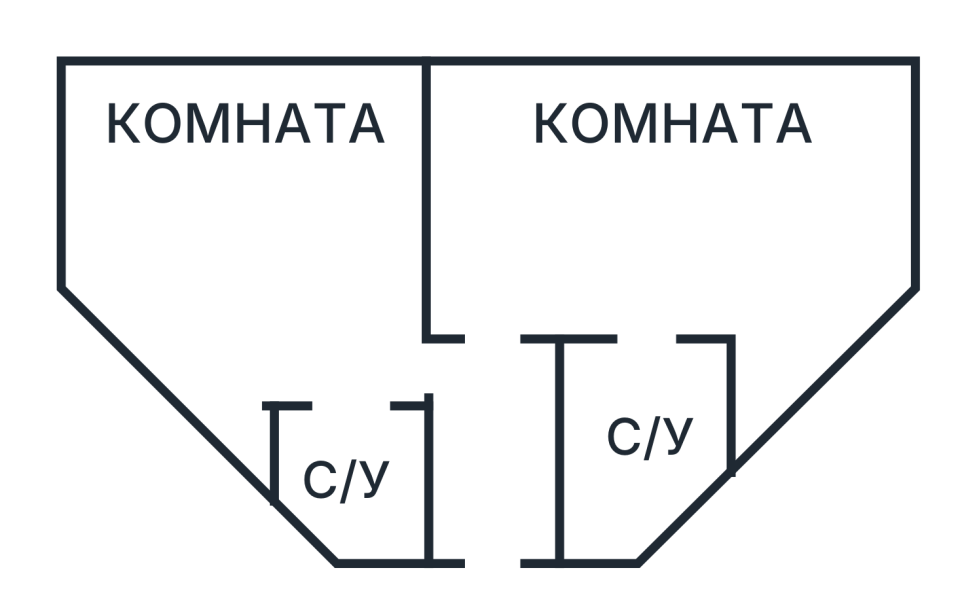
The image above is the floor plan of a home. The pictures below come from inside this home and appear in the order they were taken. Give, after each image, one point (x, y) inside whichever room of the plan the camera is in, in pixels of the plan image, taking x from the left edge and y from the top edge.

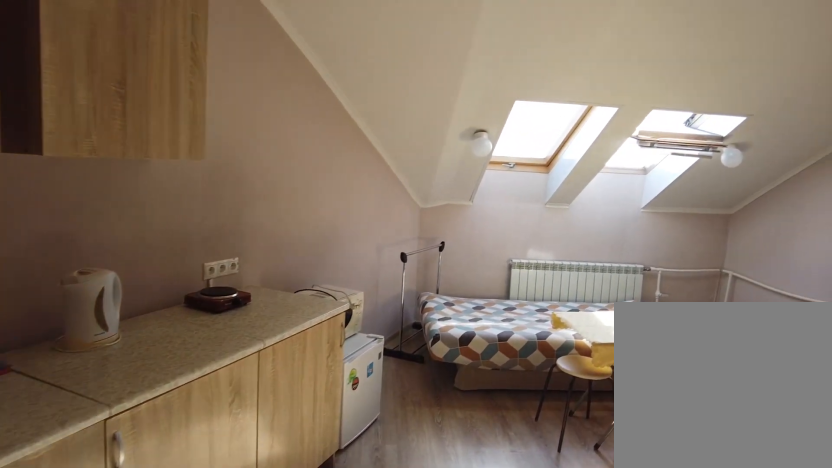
(323, 353)
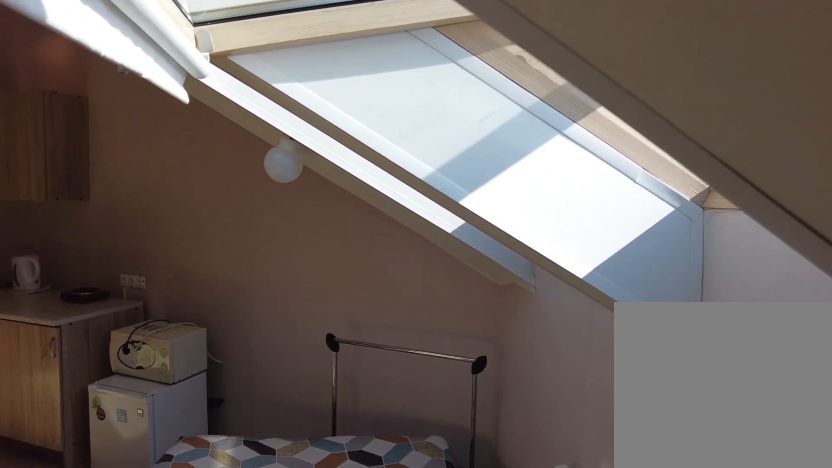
(355, 157)
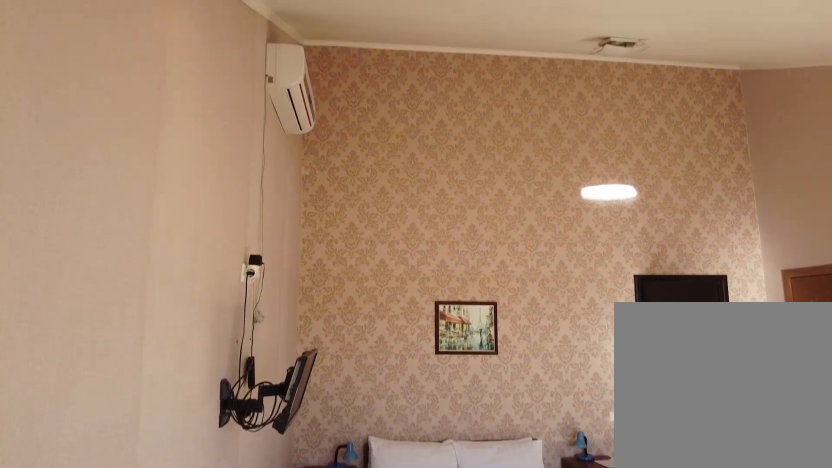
(355, 157)
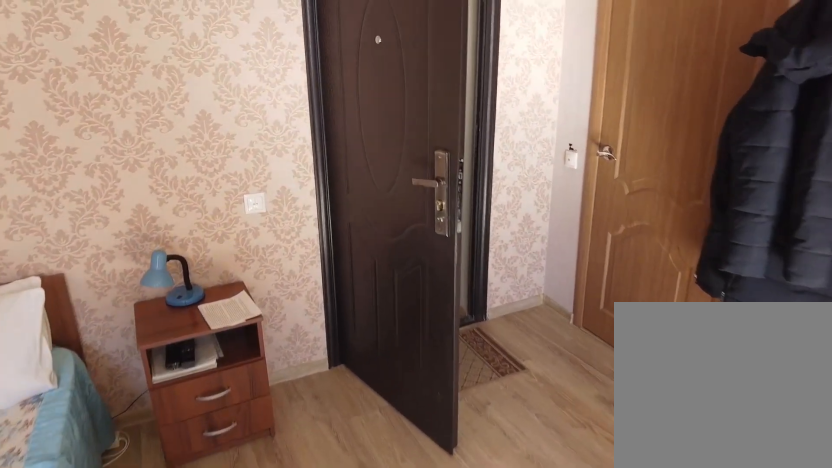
(380, 292)
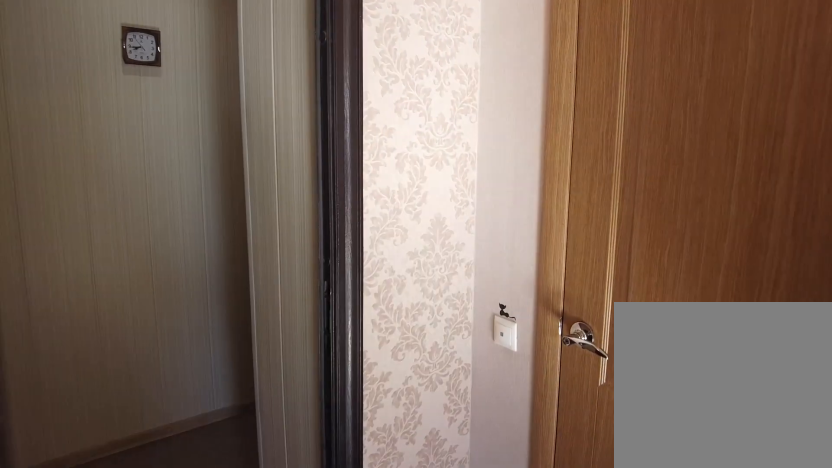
(402, 369)
